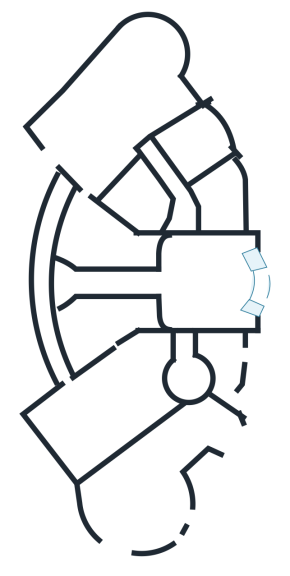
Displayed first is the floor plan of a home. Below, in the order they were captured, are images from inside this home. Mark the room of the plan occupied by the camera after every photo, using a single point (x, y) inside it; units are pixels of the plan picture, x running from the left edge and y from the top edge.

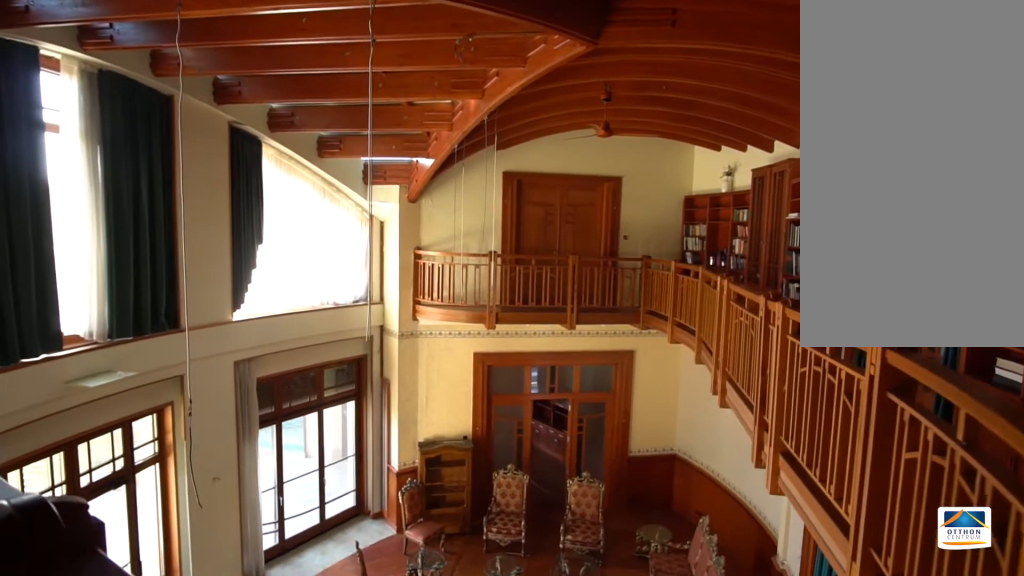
(131, 286)
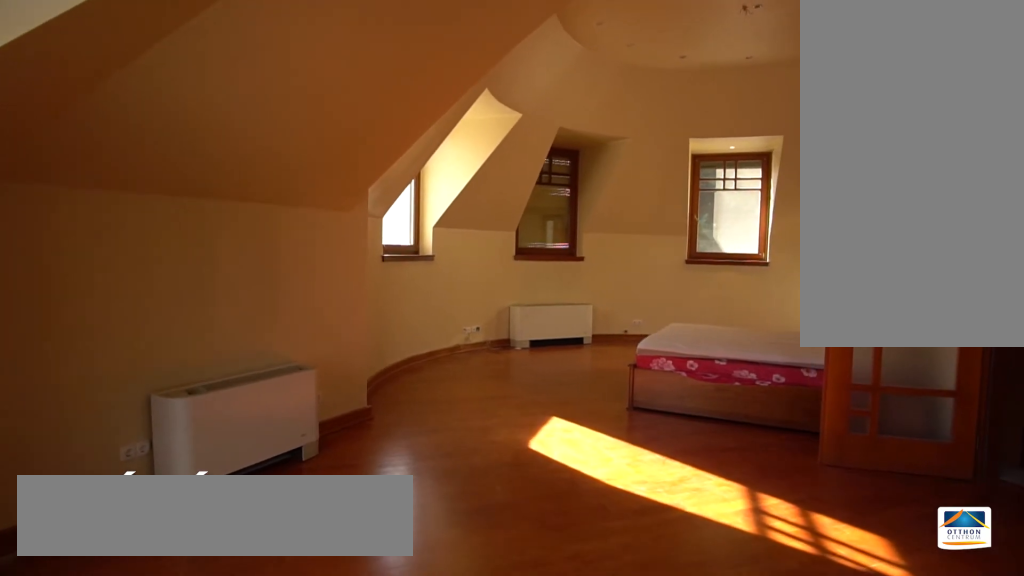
(146, 59)
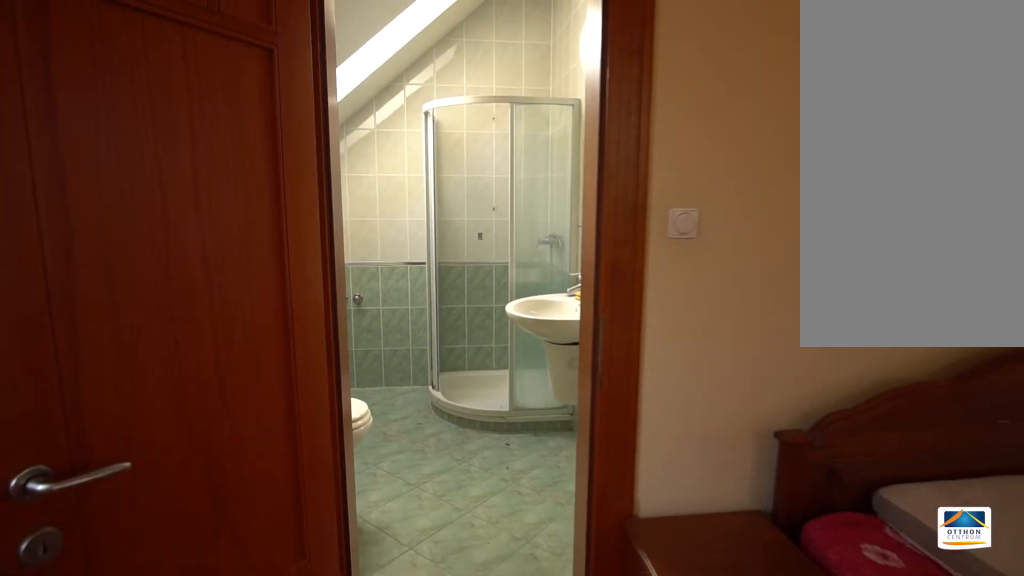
(146, 59)
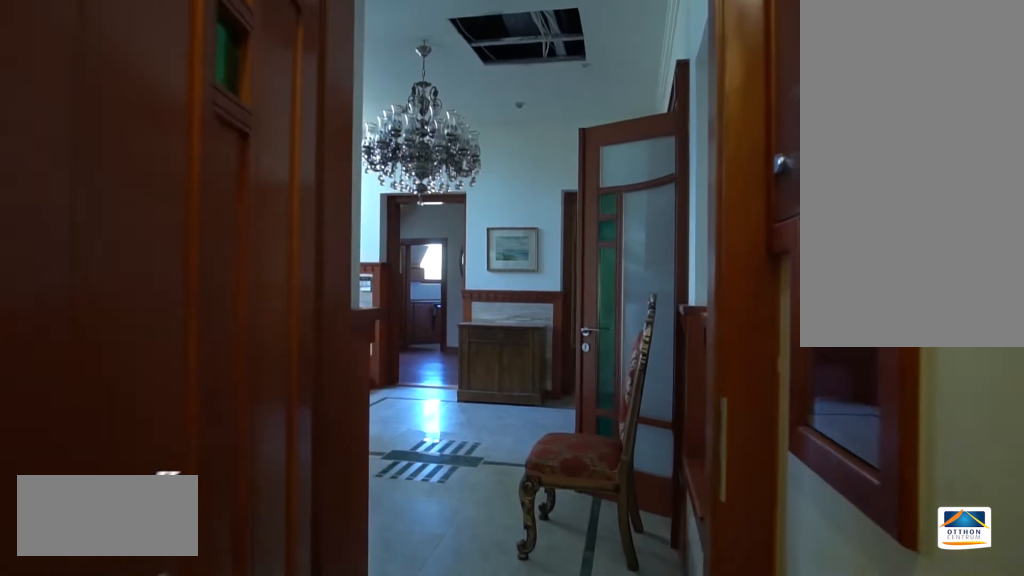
(183, 216)
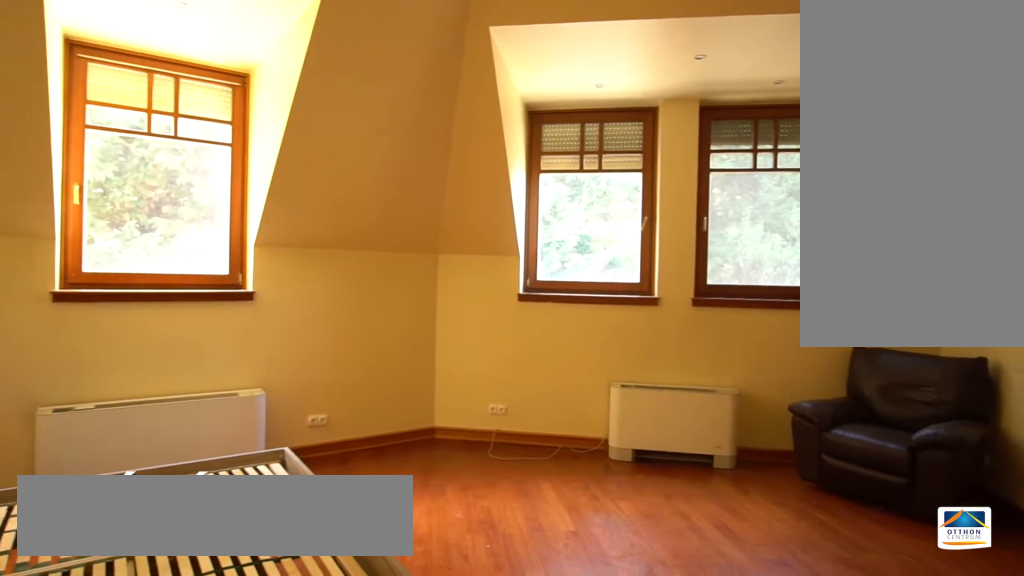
(194, 140)
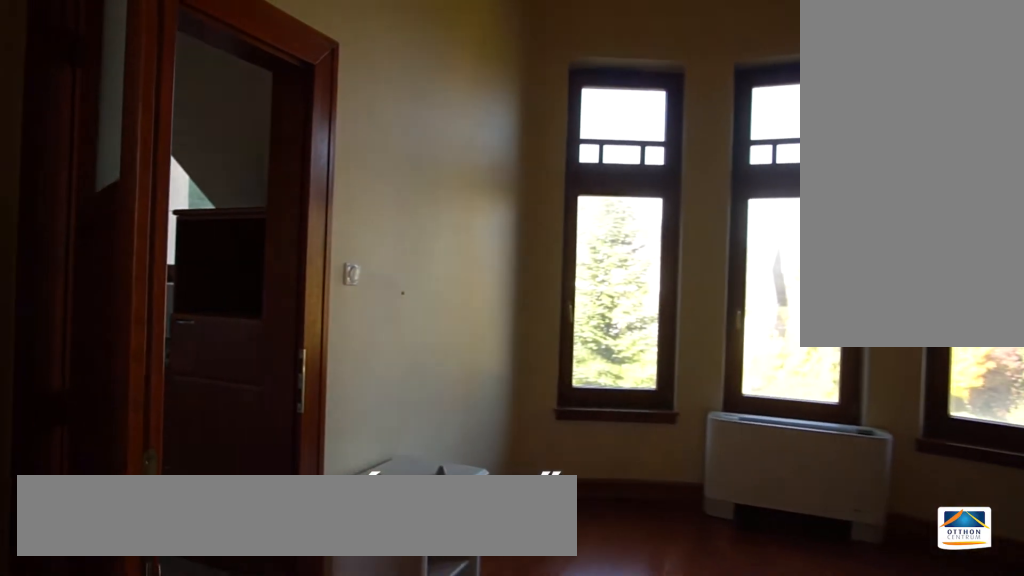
(225, 386)
